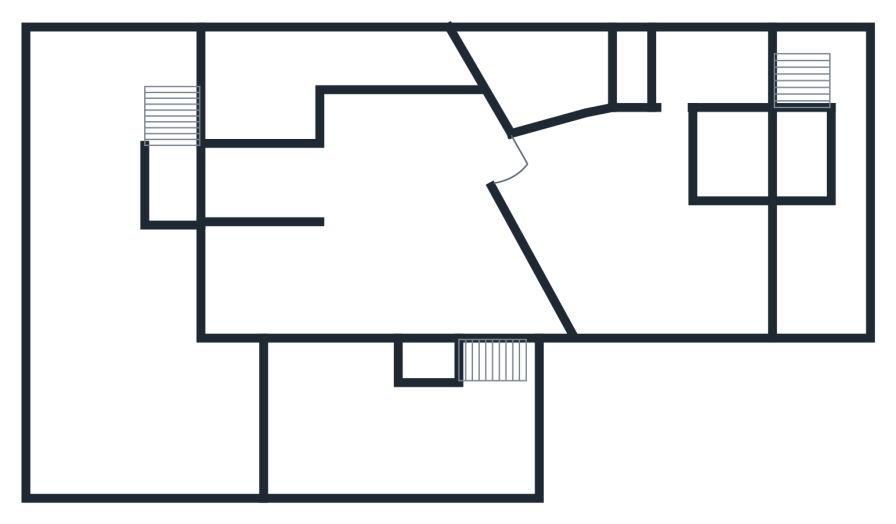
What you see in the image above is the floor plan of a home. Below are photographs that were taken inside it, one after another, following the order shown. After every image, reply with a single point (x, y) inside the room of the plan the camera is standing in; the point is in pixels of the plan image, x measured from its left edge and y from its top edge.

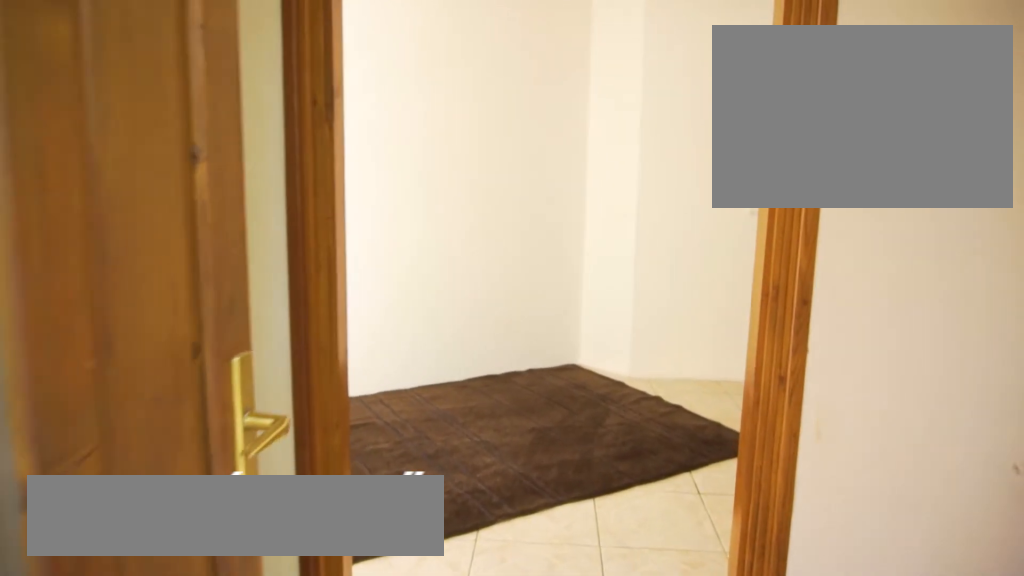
(611, 242)
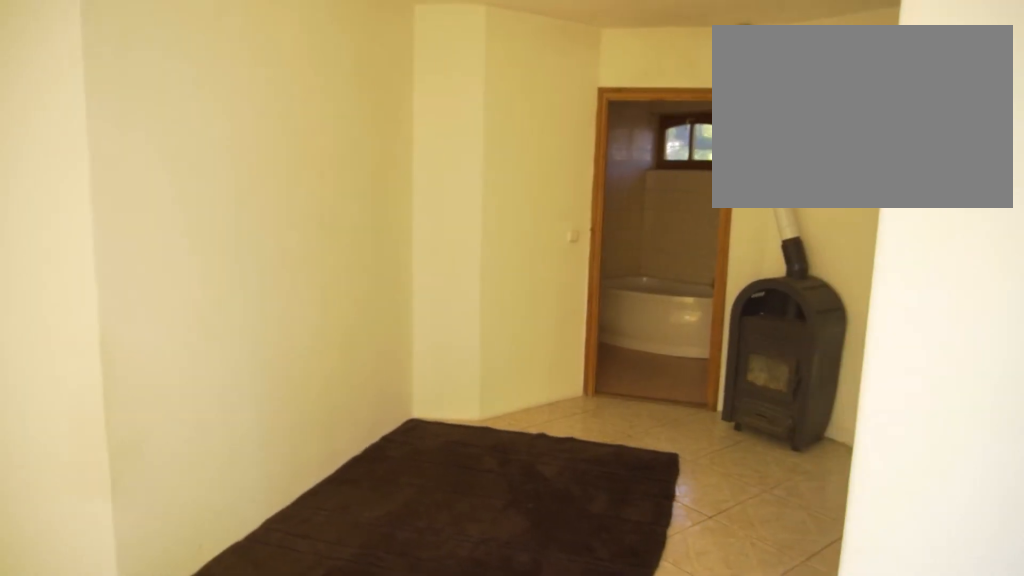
(612, 242)
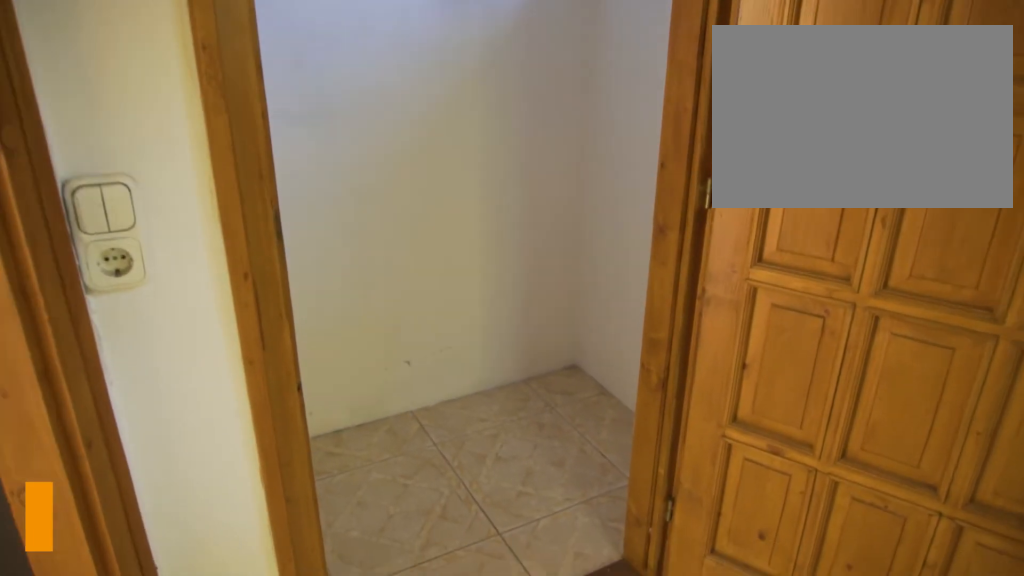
(711, 65)
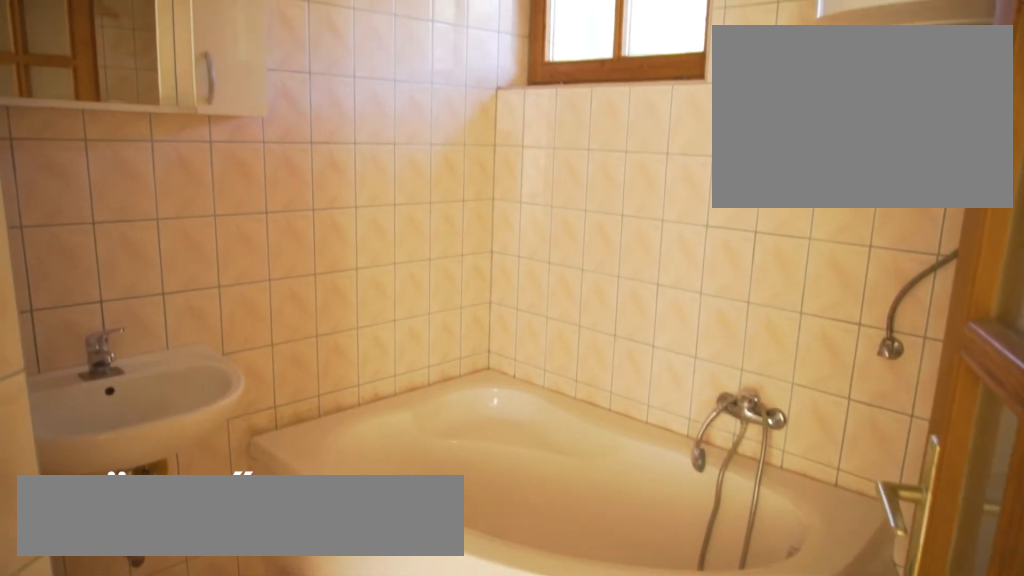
(547, 72)
